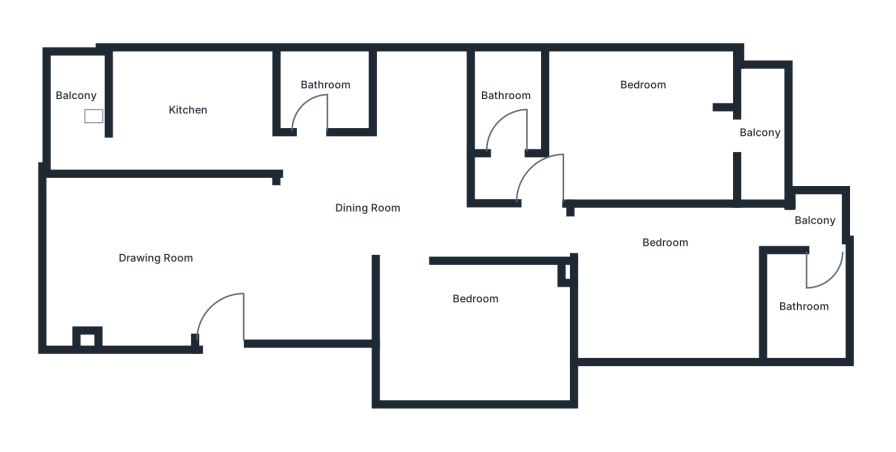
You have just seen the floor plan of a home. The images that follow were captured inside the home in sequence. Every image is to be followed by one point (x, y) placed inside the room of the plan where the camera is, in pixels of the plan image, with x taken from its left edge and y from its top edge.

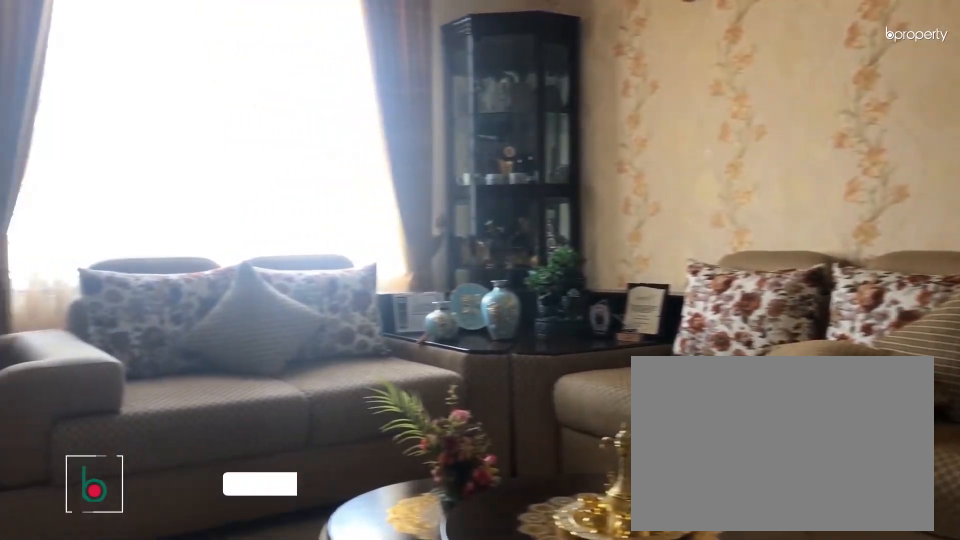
(160, 262)
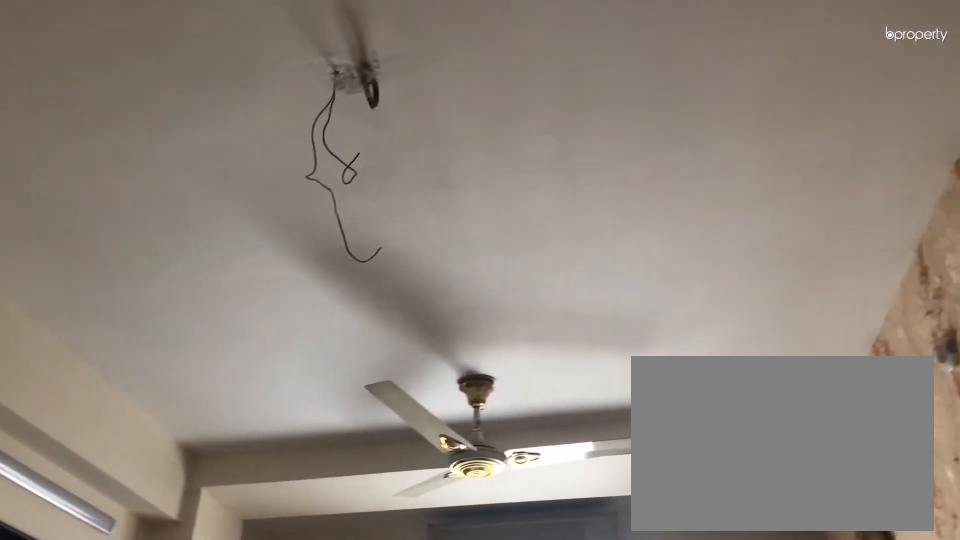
(160, 262)
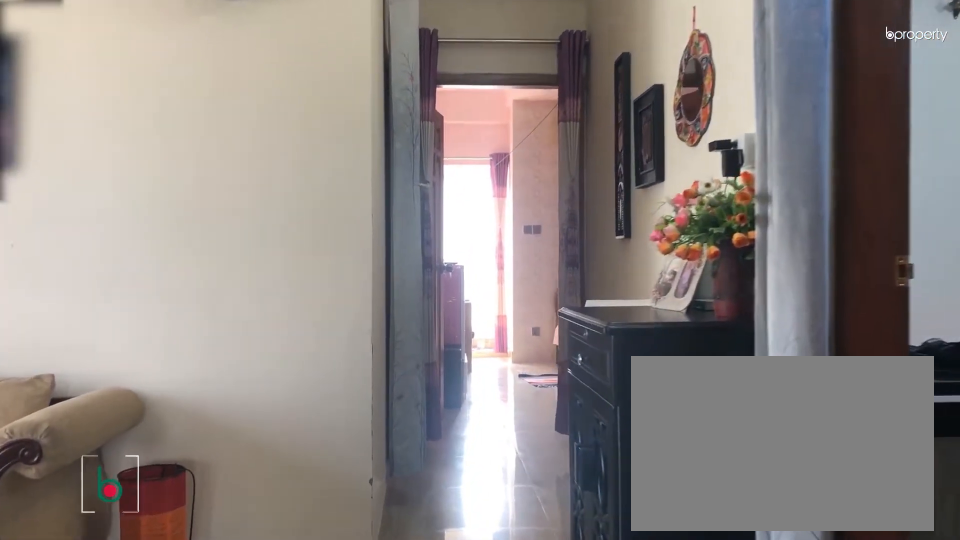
(366, 206)
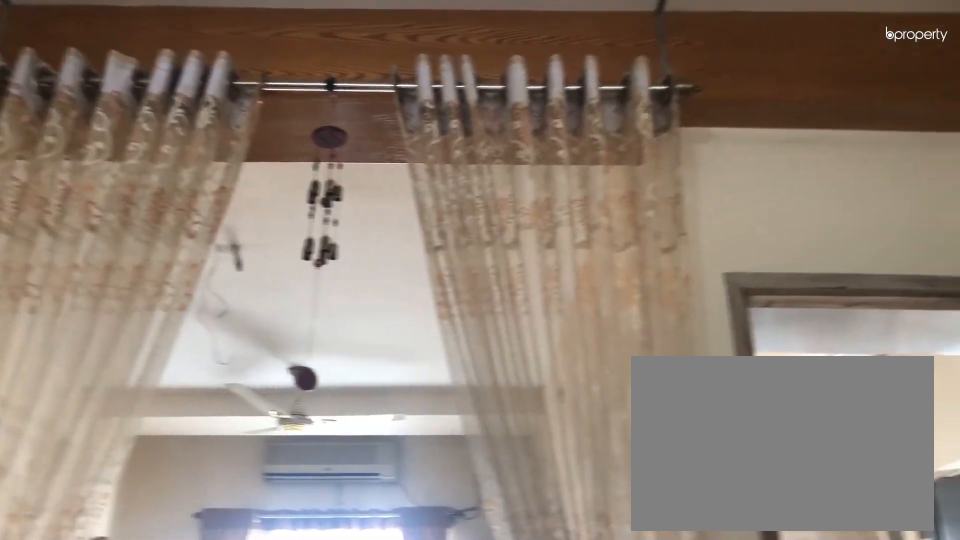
(366, 206)
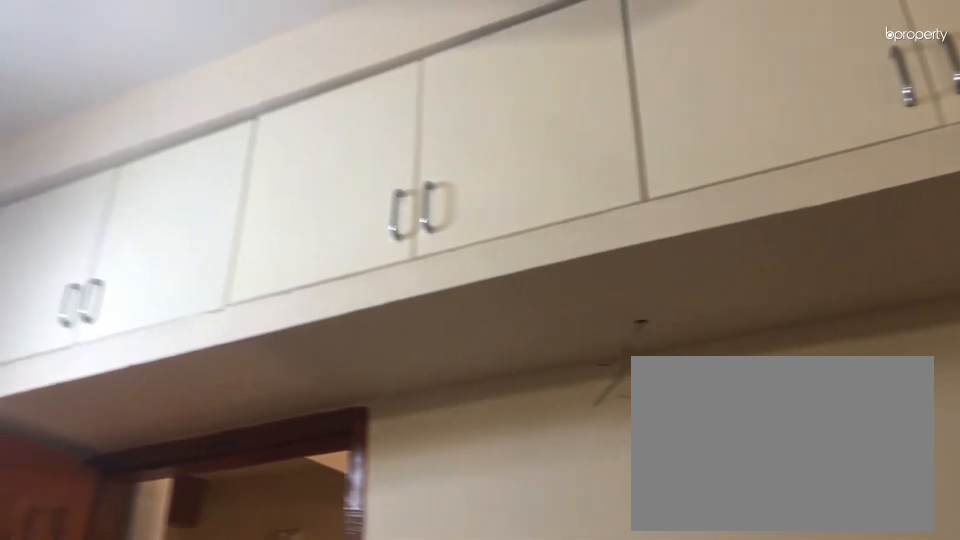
(478, 334)
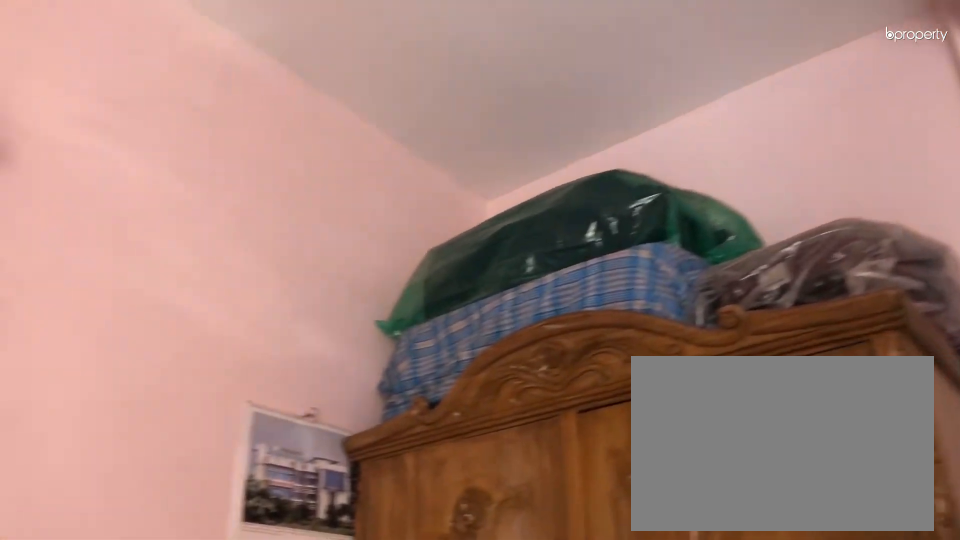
(665, 288)
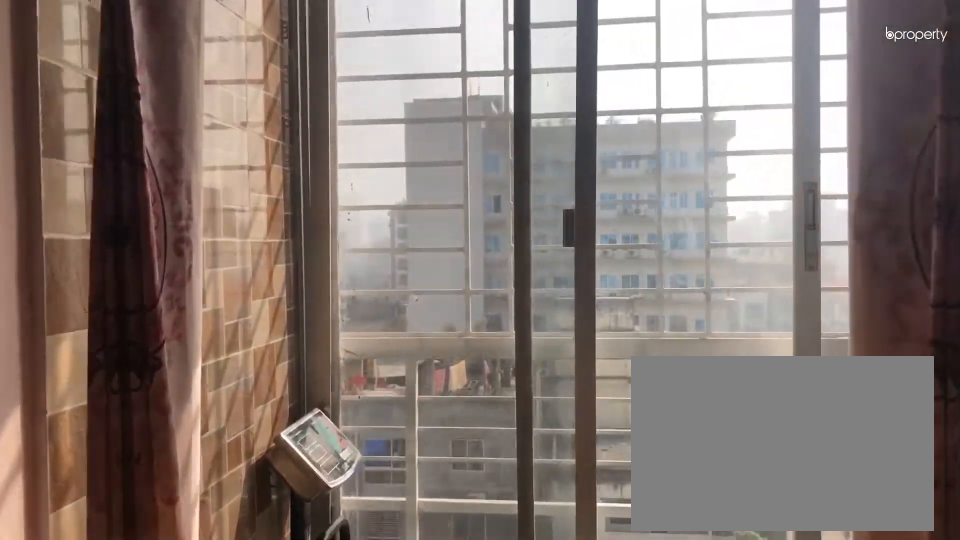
(819, 223)
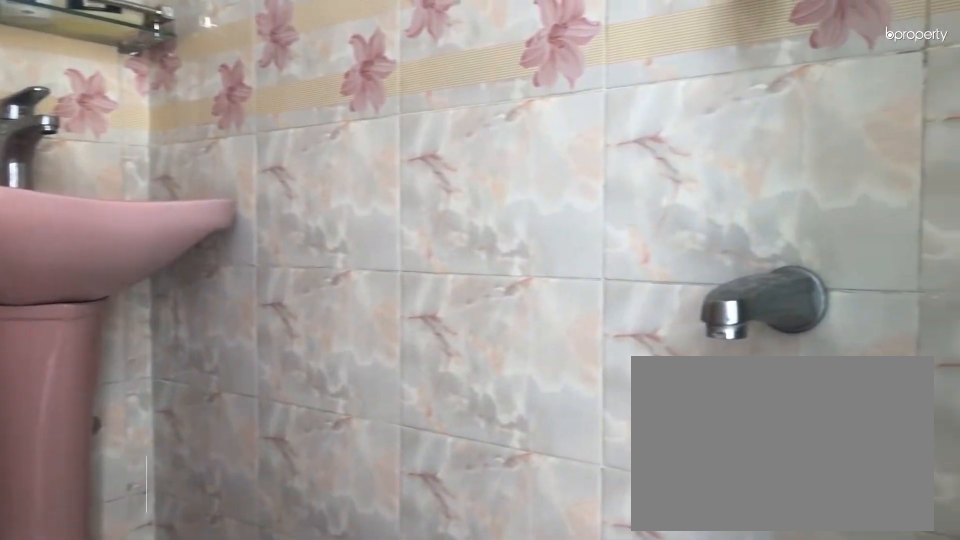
(803, 308)
